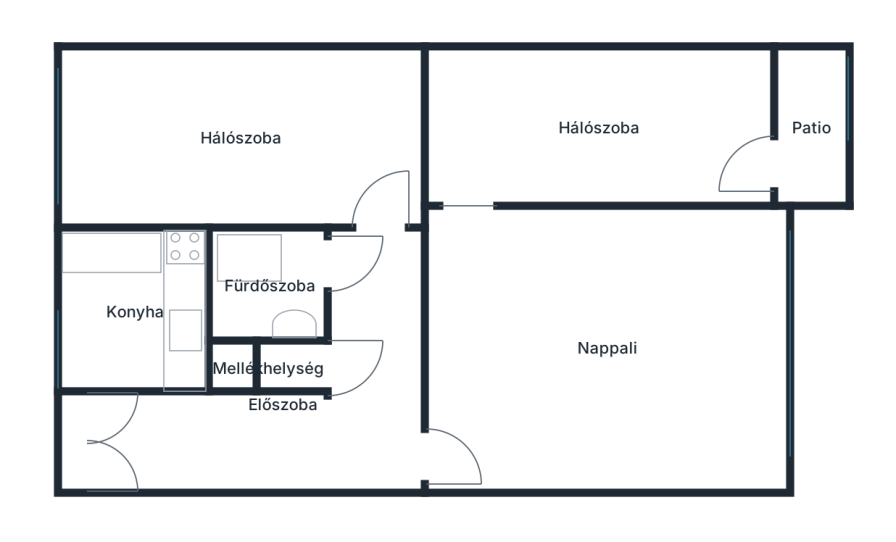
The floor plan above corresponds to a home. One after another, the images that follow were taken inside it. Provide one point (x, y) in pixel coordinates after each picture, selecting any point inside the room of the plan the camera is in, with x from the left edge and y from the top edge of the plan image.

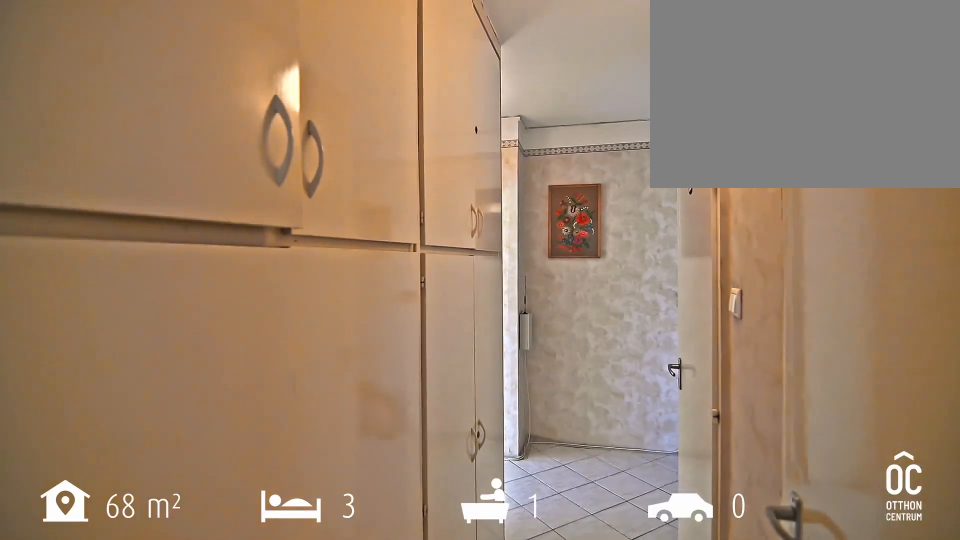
(371, 332)
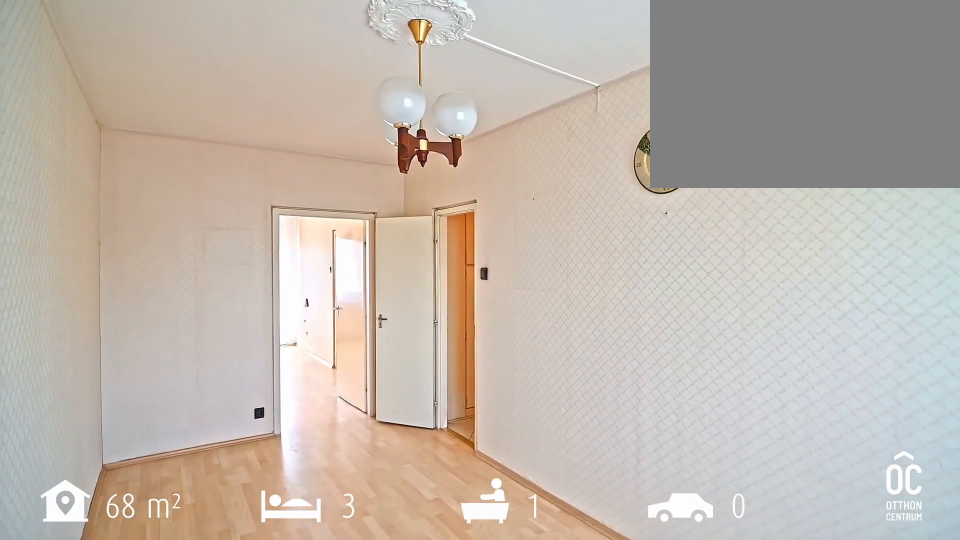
(246, 144)
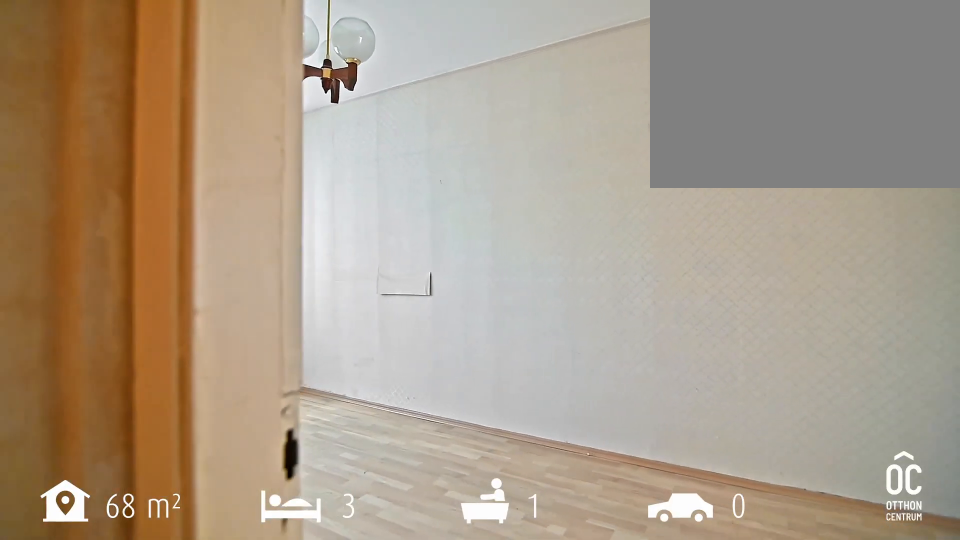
(246, 144)
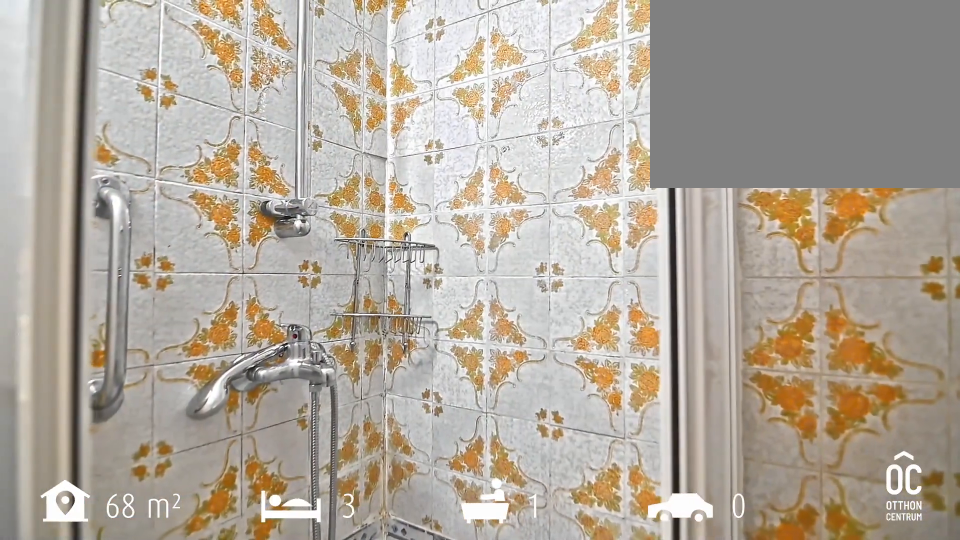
(269, 285)
